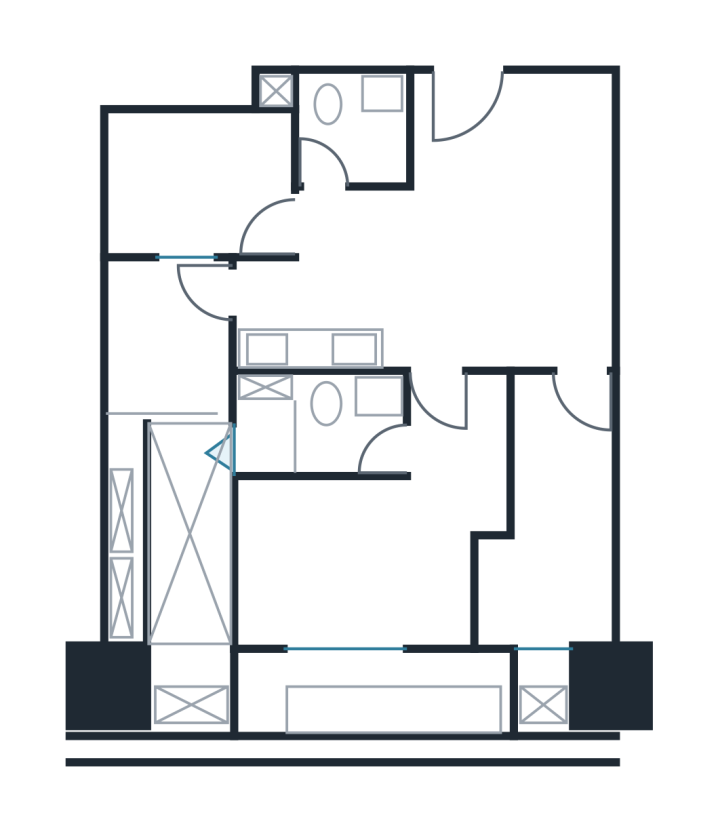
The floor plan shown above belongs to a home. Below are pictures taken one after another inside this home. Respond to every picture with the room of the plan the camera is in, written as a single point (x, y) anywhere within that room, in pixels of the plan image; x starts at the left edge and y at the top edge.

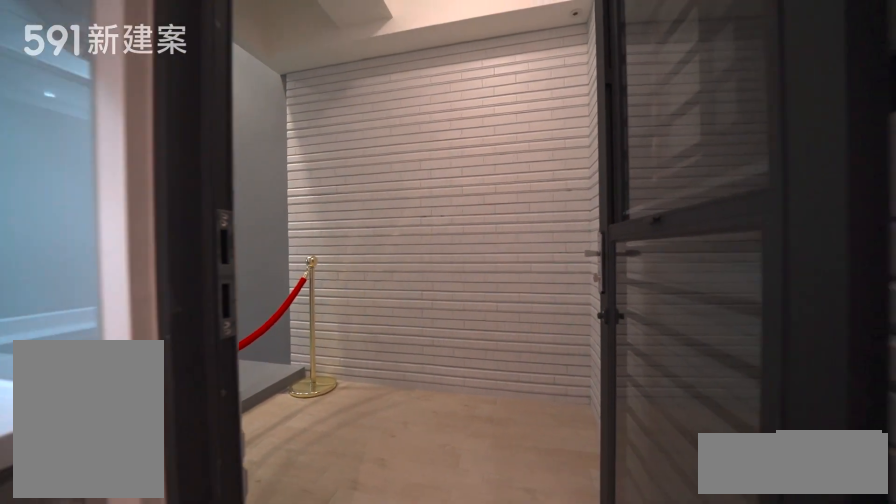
(164, 338)
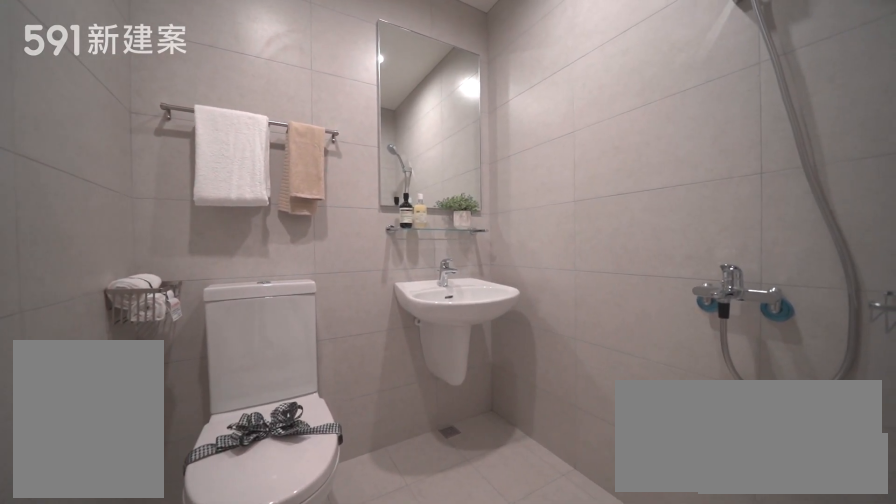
(352, 130)
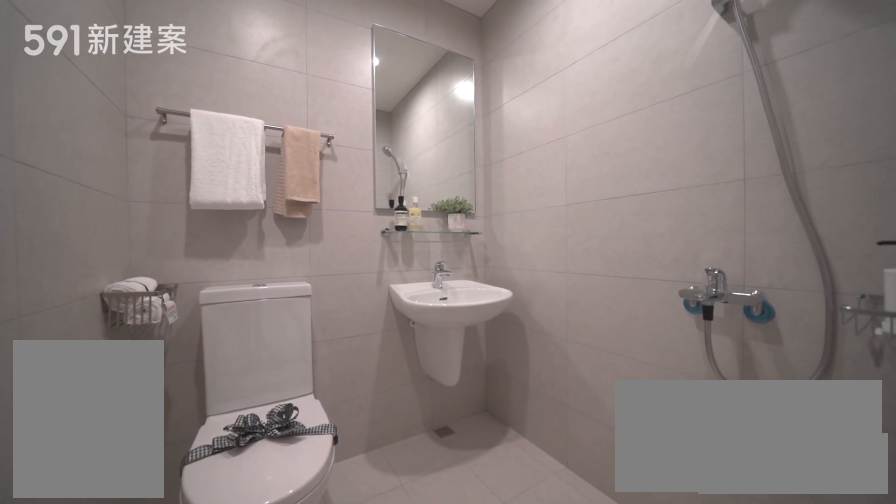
(352, 130)
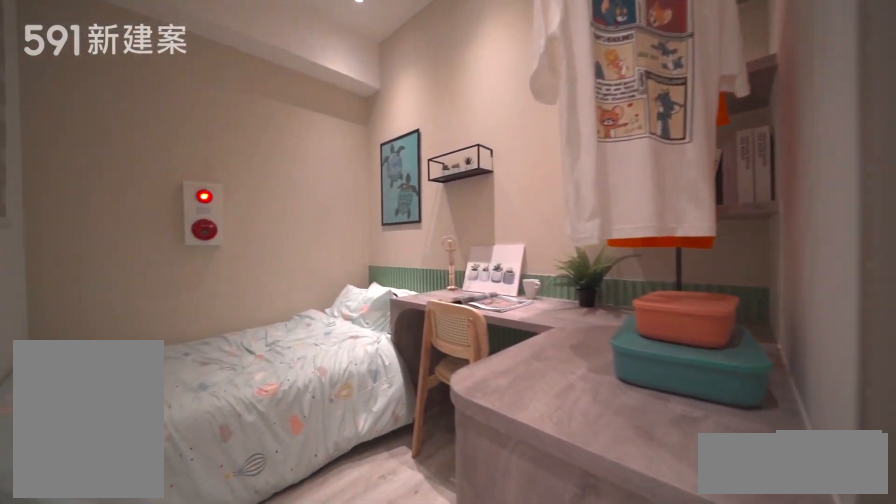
(194, 180)
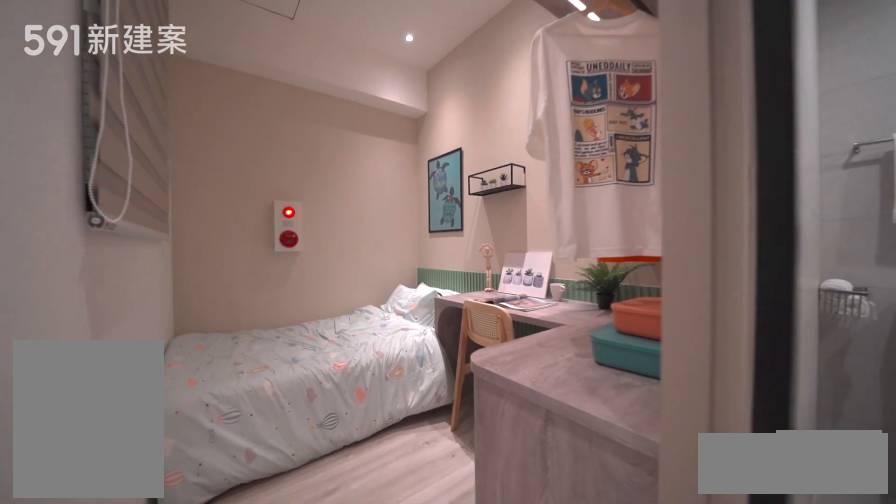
(194, 180)
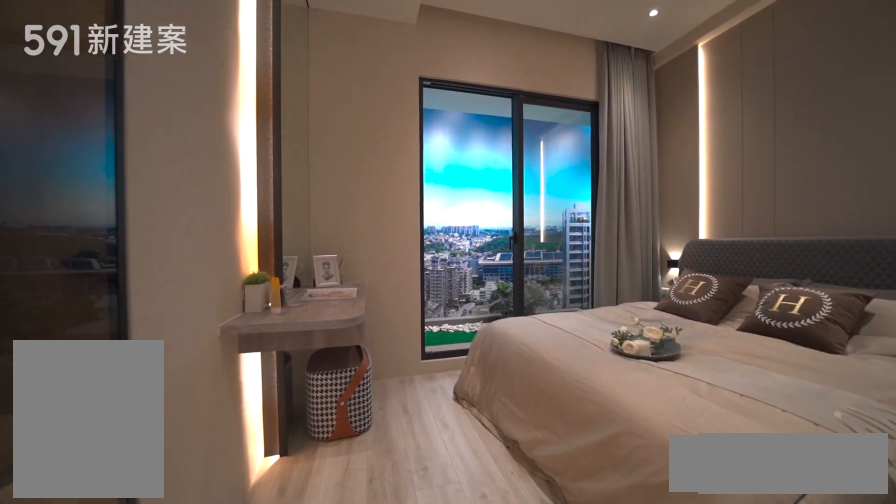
(373, 538)
